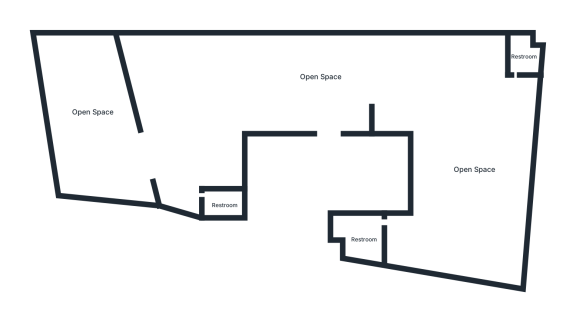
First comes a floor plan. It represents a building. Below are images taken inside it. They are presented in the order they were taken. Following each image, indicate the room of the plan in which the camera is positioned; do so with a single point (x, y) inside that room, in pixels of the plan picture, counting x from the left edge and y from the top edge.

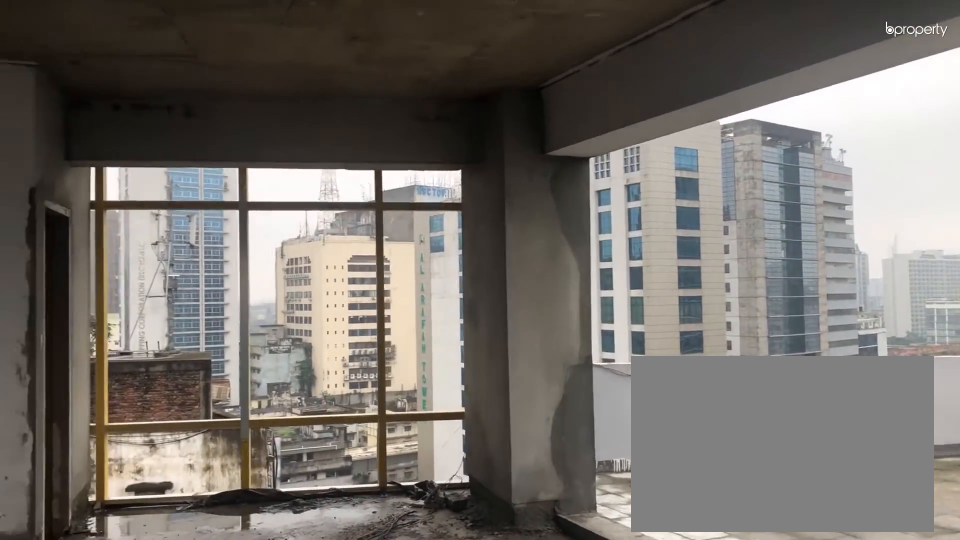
(195, 169)
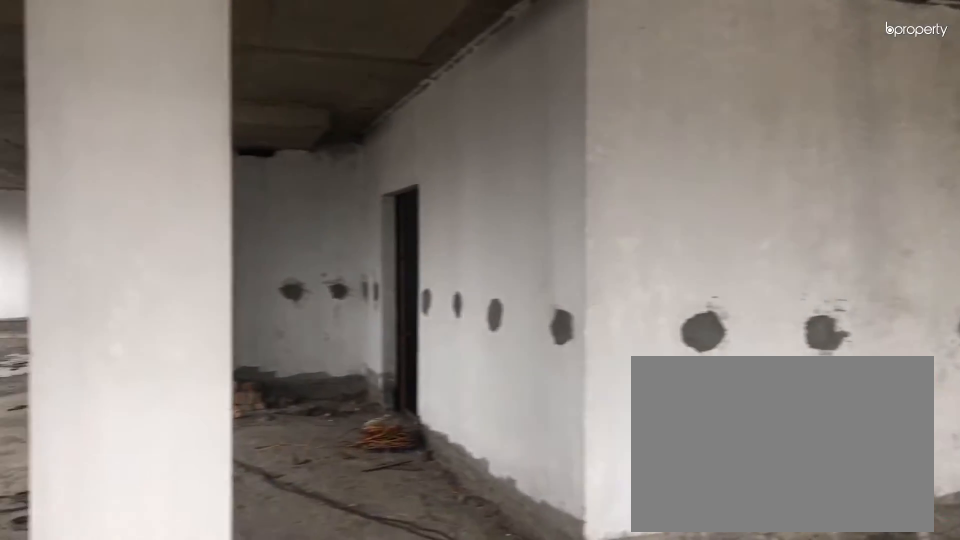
(222, 93)
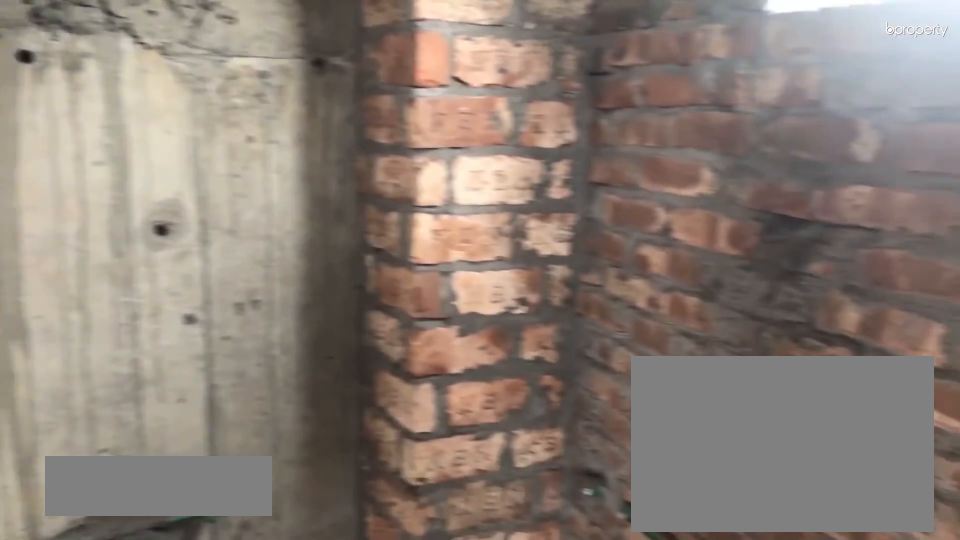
(222, 203)
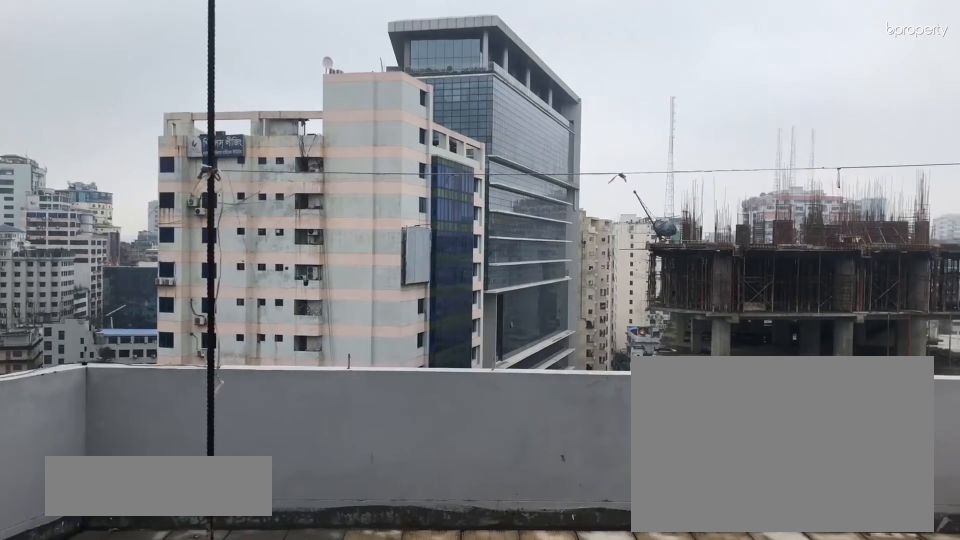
(92, 115)
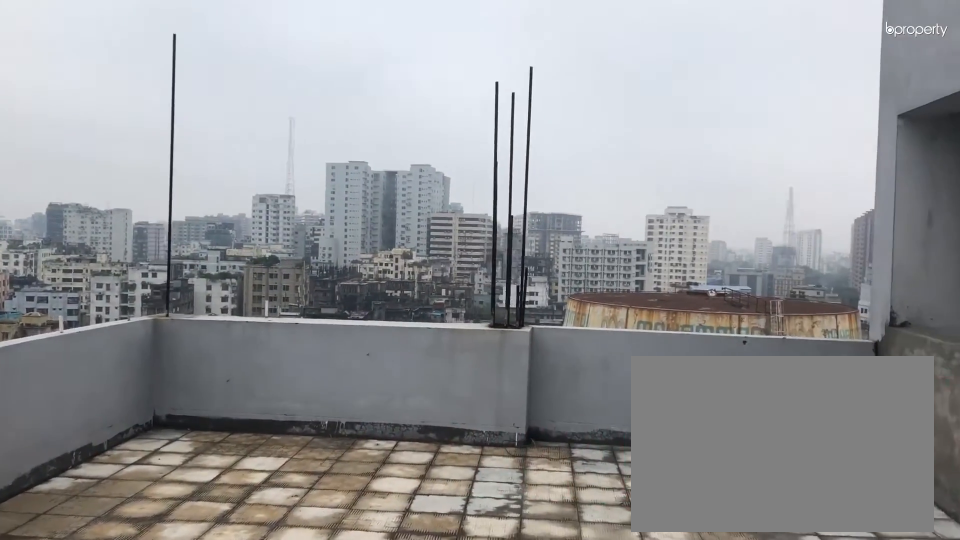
(92, 115)
